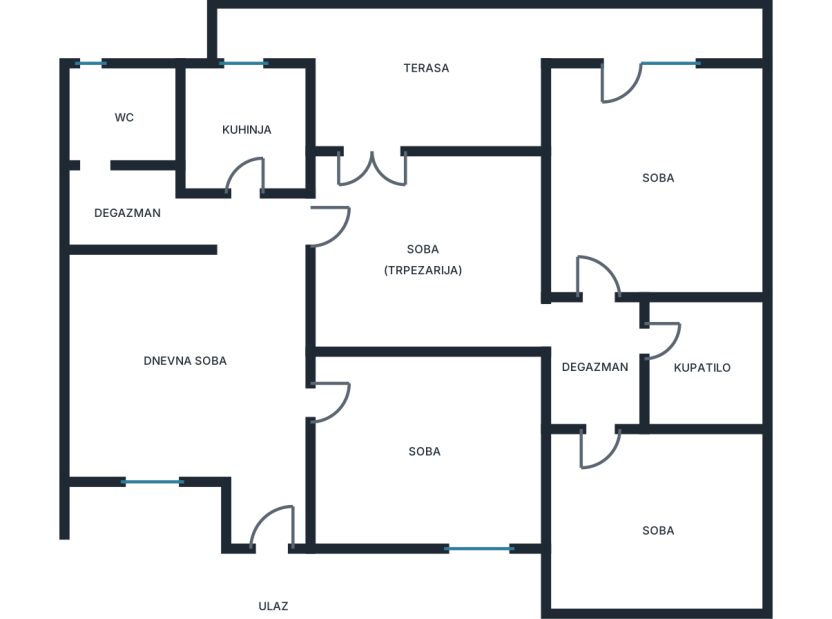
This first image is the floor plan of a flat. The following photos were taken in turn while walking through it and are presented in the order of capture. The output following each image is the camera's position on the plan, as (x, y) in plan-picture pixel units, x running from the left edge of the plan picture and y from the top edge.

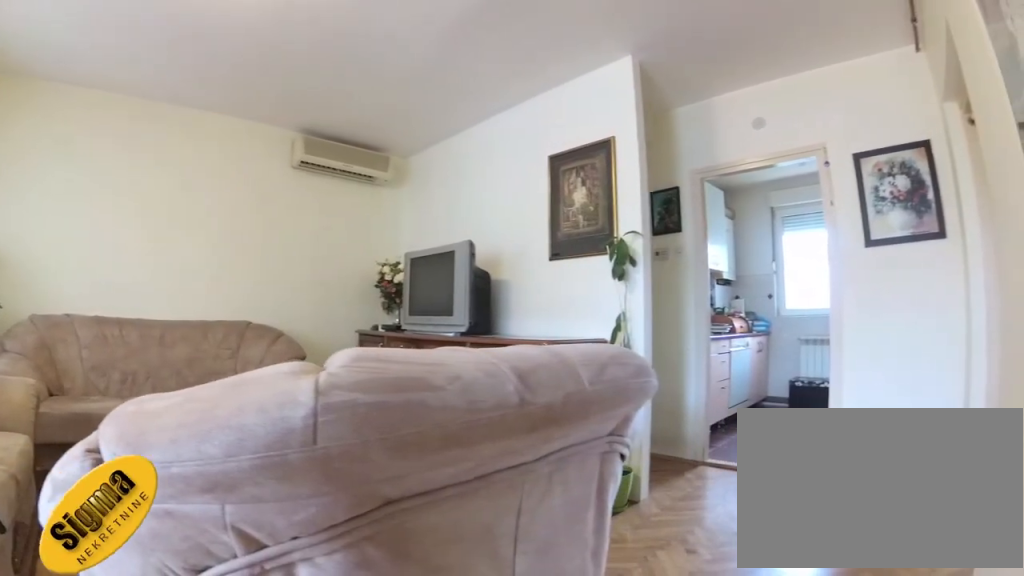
(289, 434)
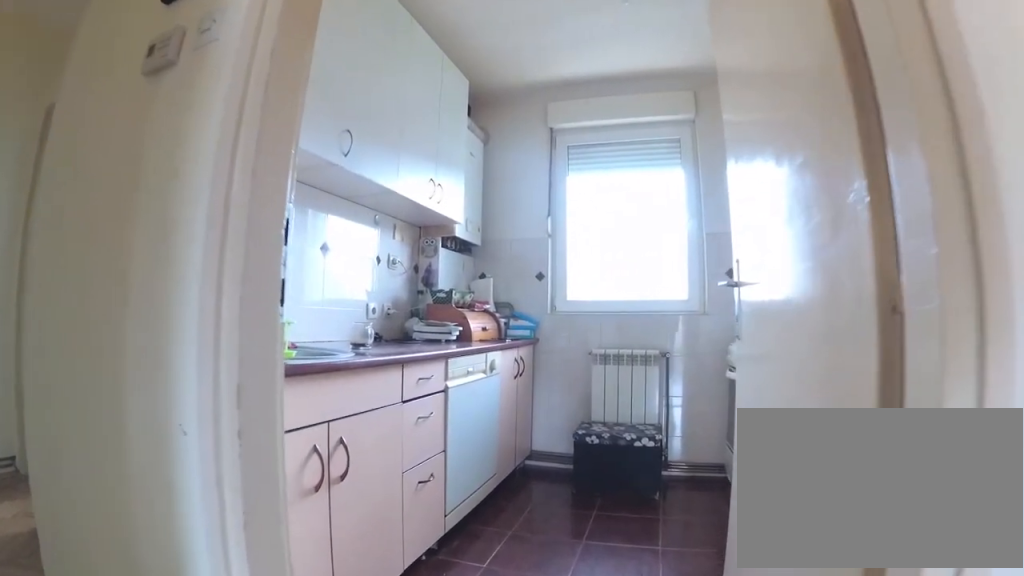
(252, 257)
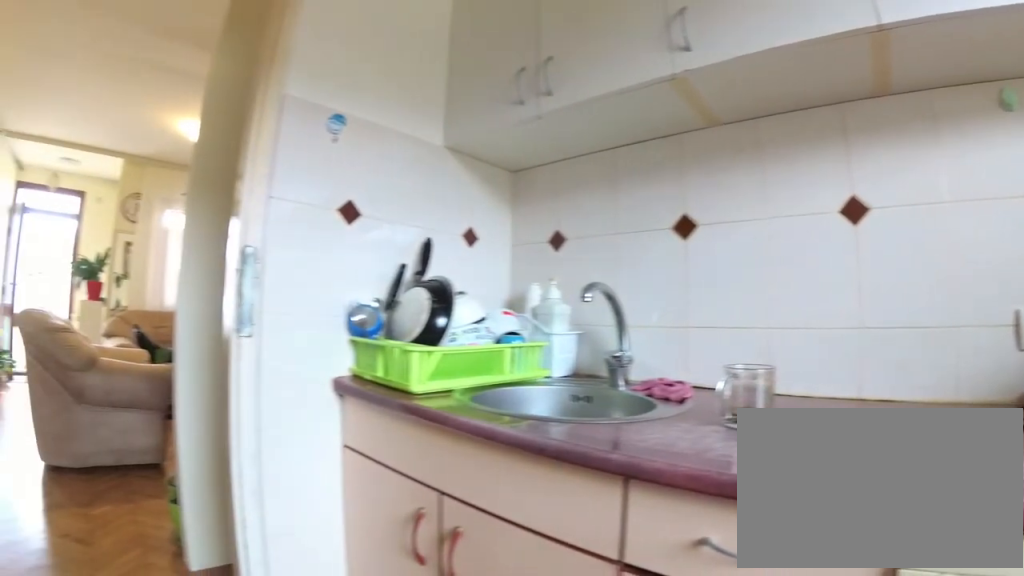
(260, 77)
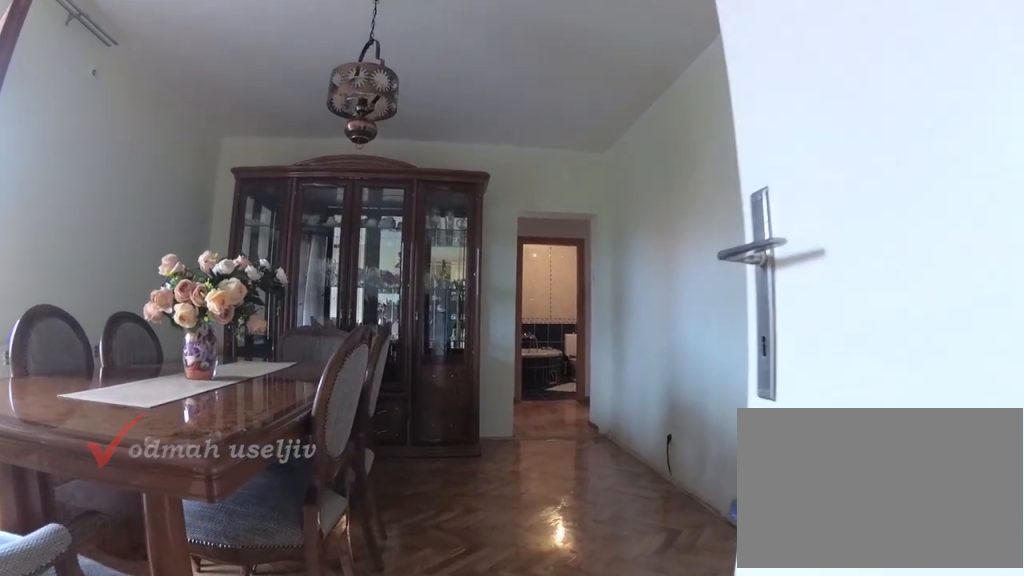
(298, 261)
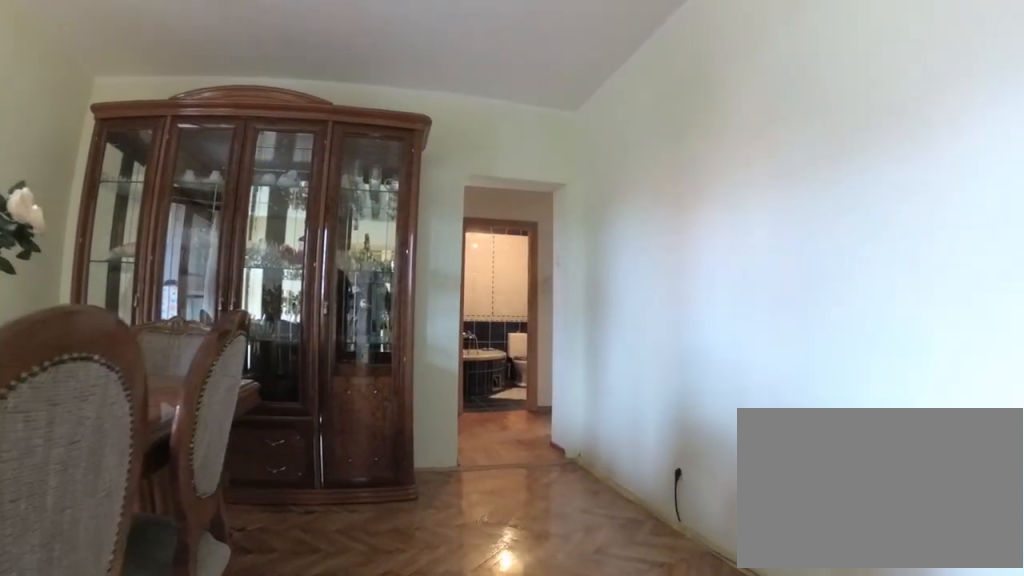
(337, 275)
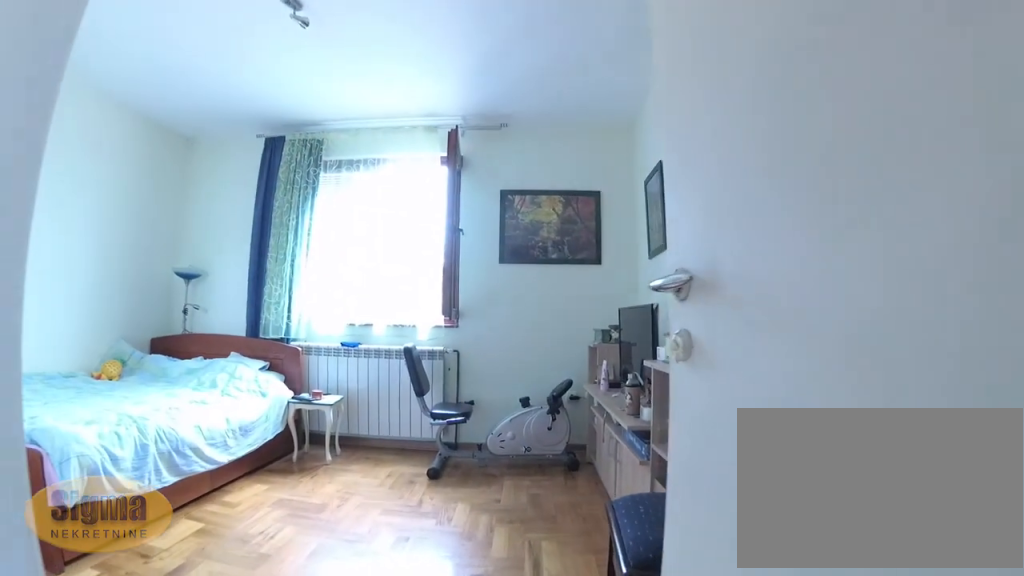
(598, 388)
